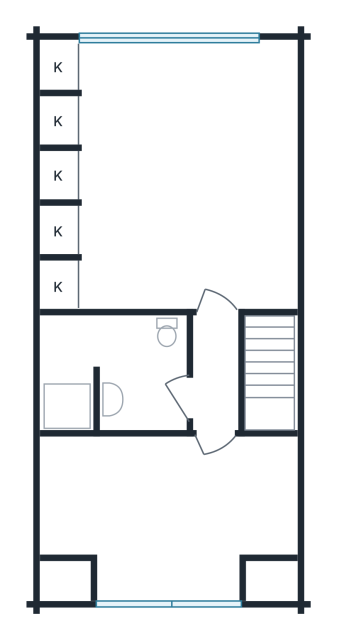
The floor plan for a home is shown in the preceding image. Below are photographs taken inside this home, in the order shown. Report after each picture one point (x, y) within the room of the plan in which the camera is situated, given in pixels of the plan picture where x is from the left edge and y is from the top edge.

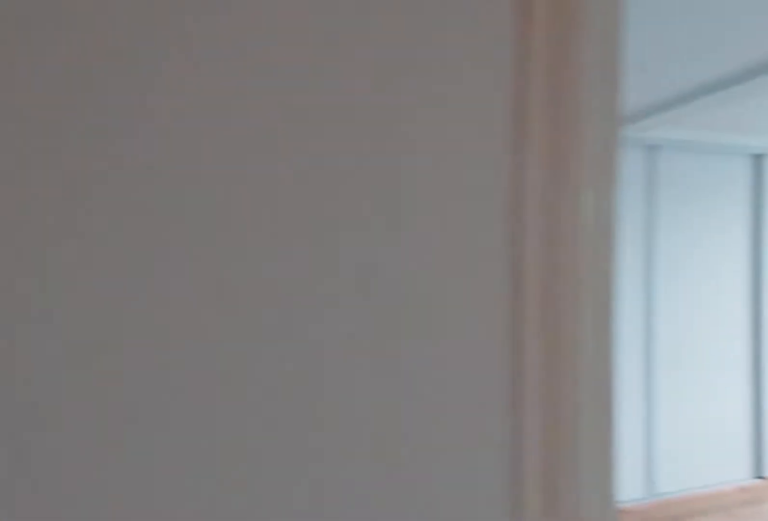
(222, 375)
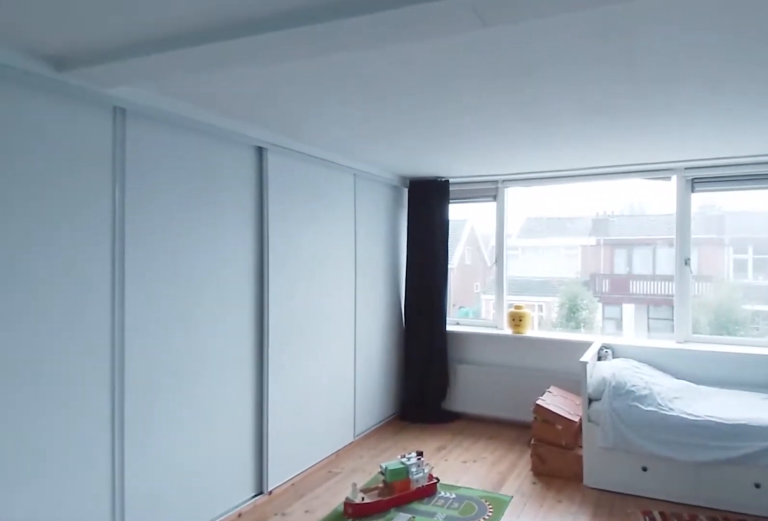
(174, 114)
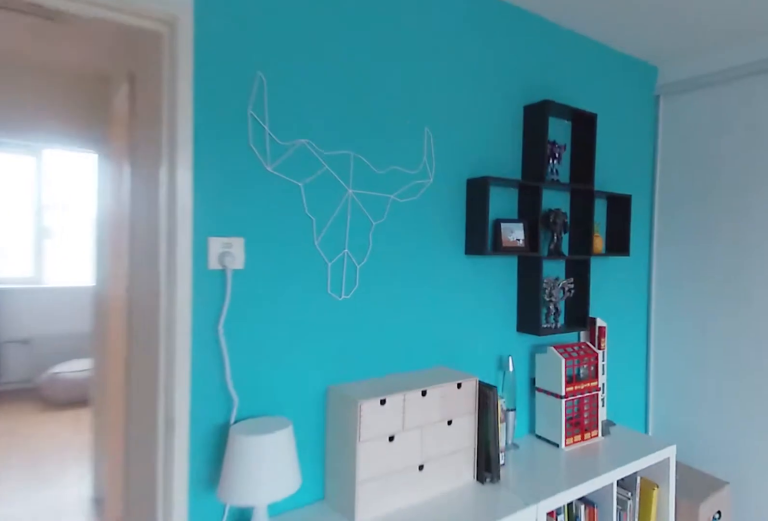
(174, 114)
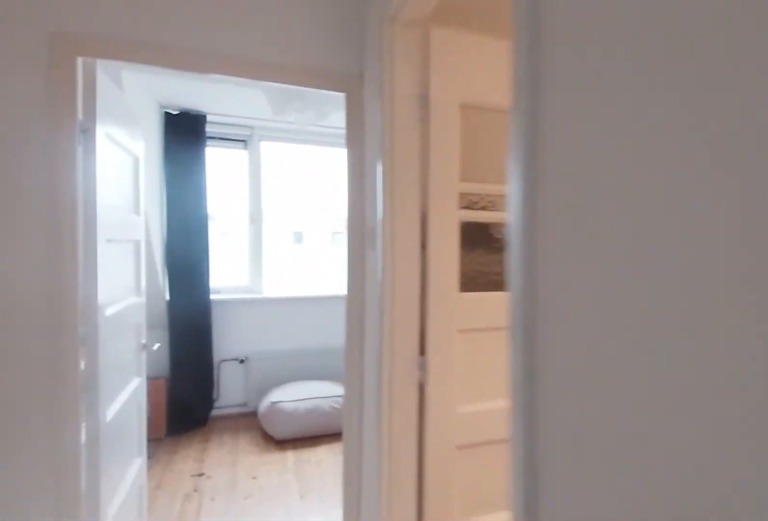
(222, 375)
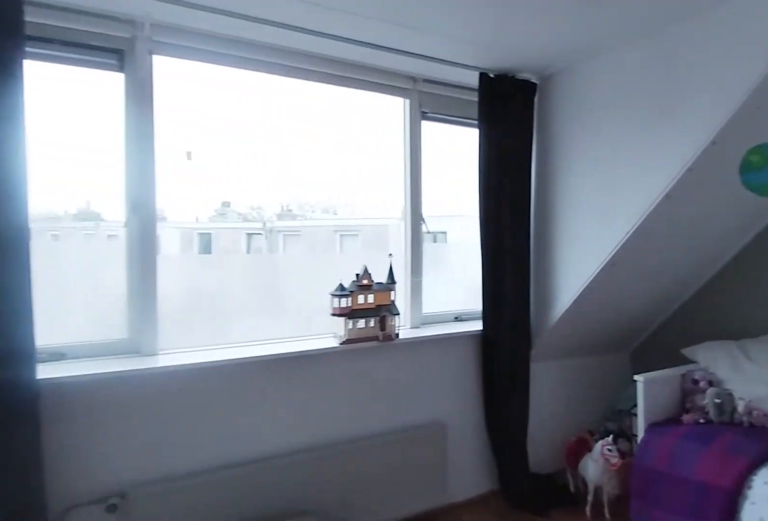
(169, 510)
